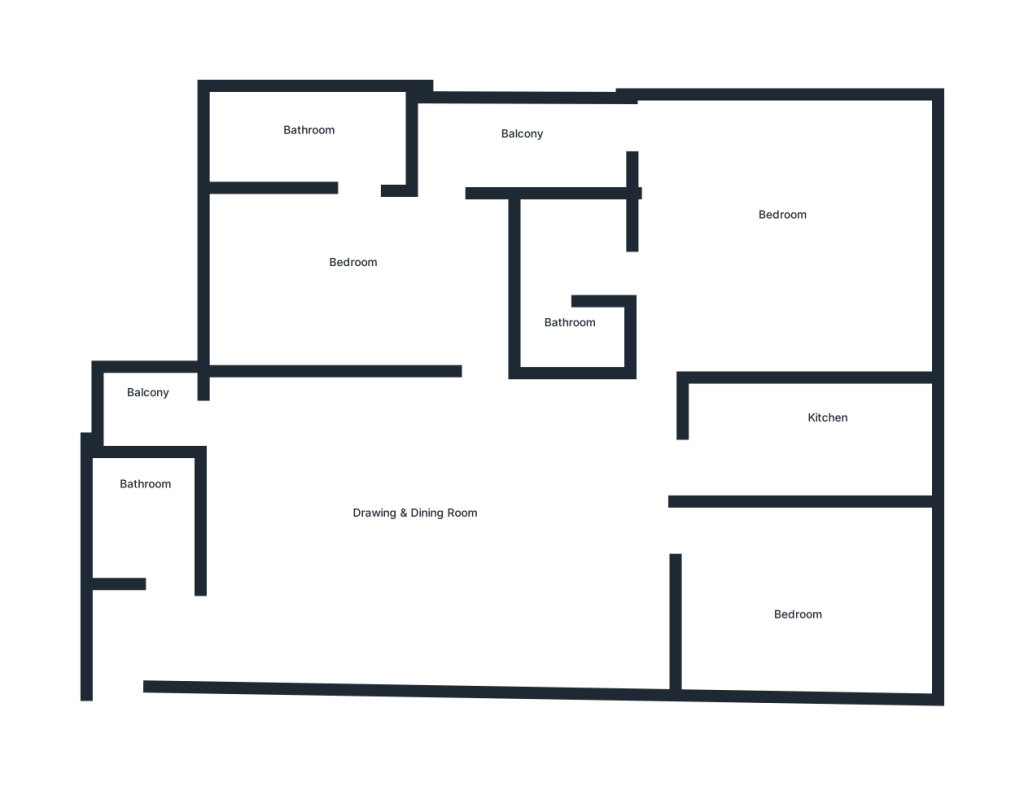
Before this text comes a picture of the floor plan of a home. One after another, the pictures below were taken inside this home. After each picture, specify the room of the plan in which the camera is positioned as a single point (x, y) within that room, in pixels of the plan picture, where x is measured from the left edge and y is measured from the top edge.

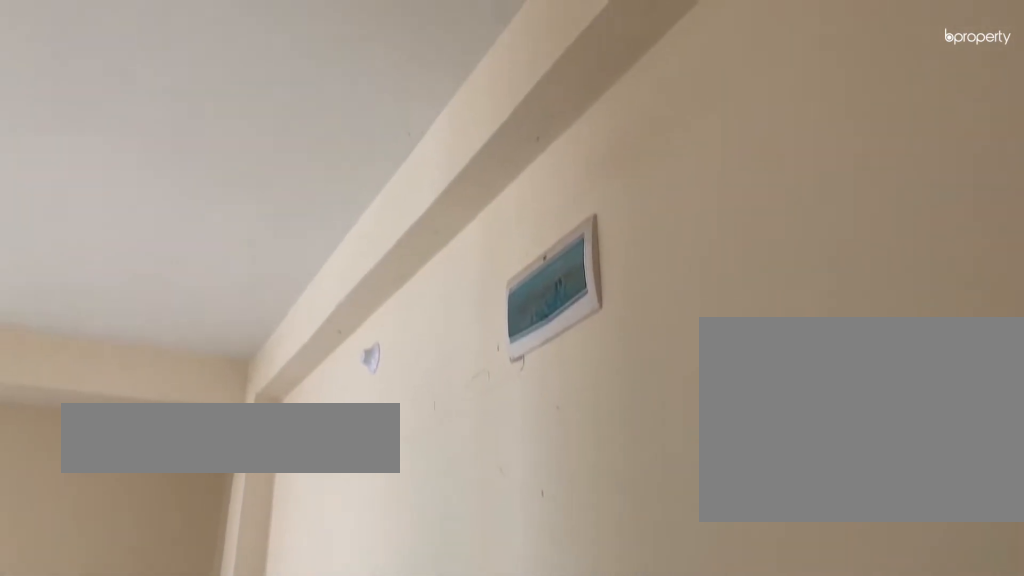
(415, 528)
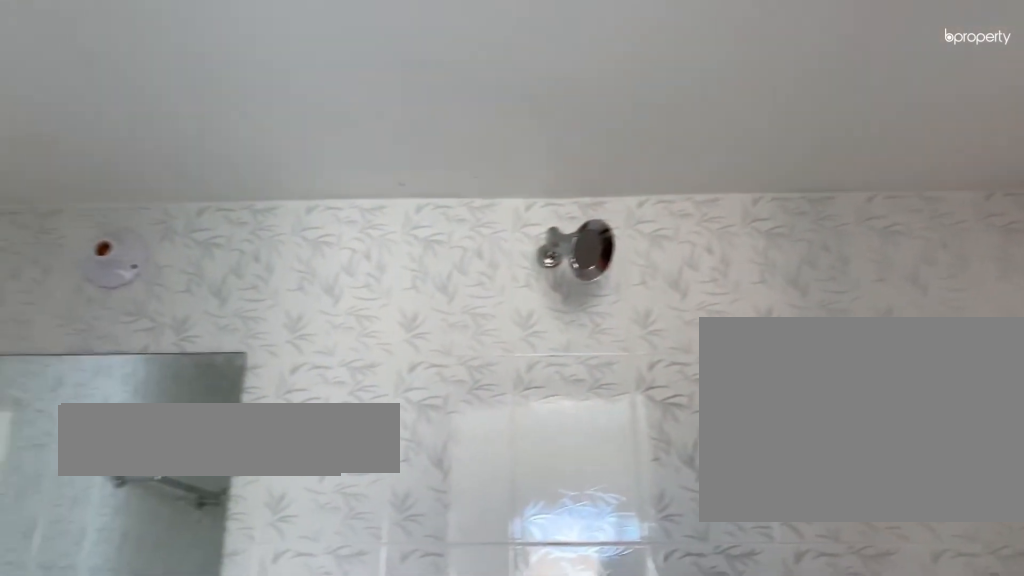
(570, 281)
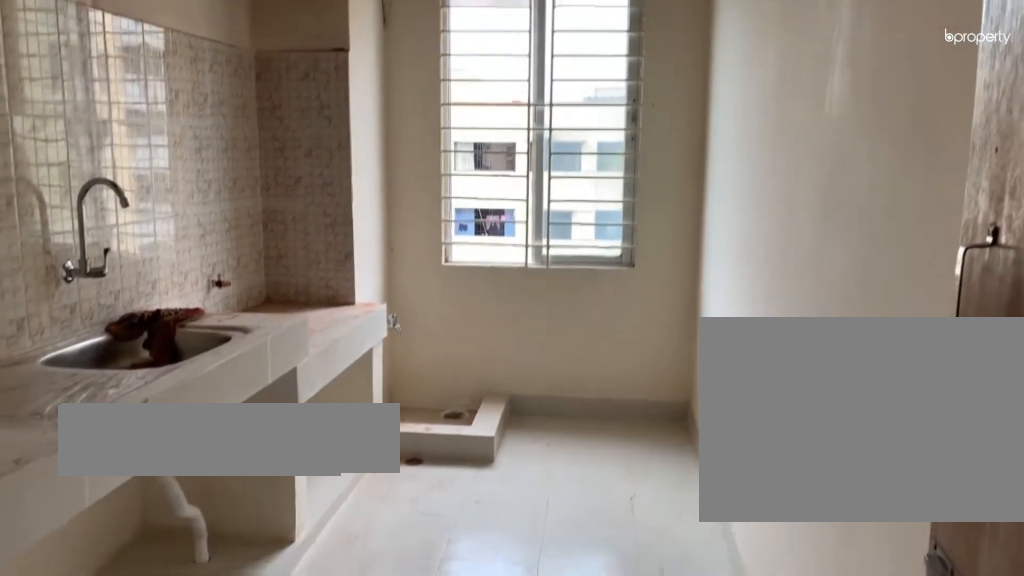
(784, 454)
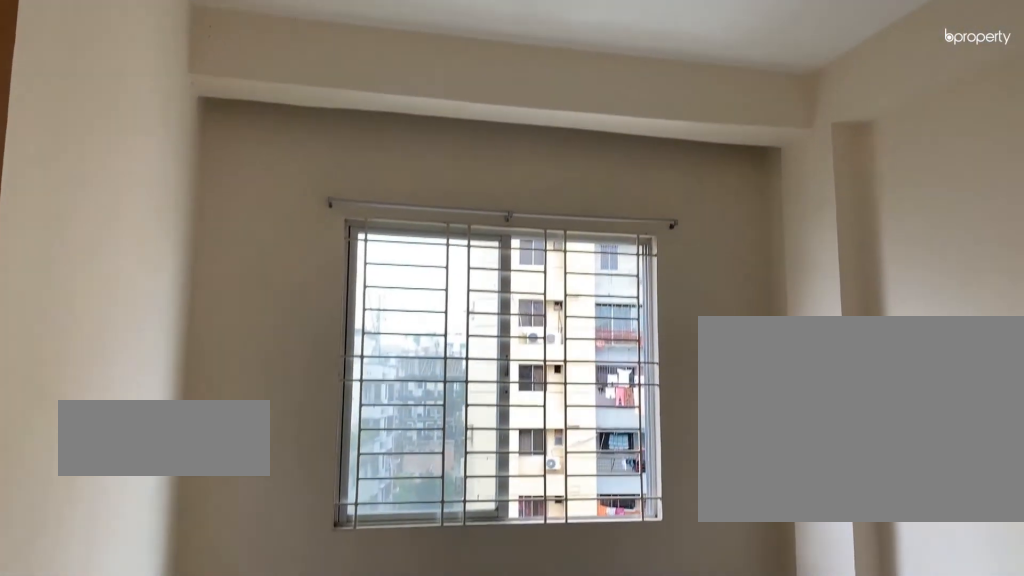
(802, 603)
